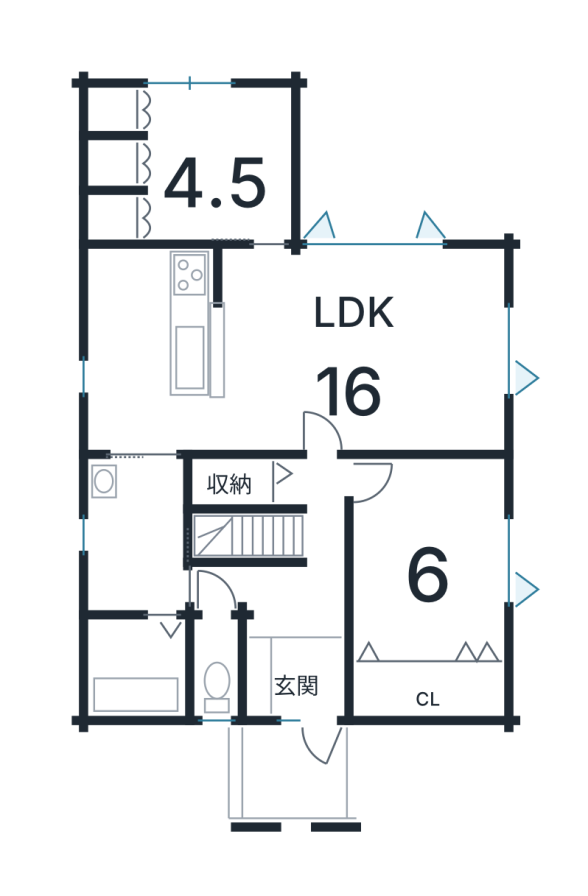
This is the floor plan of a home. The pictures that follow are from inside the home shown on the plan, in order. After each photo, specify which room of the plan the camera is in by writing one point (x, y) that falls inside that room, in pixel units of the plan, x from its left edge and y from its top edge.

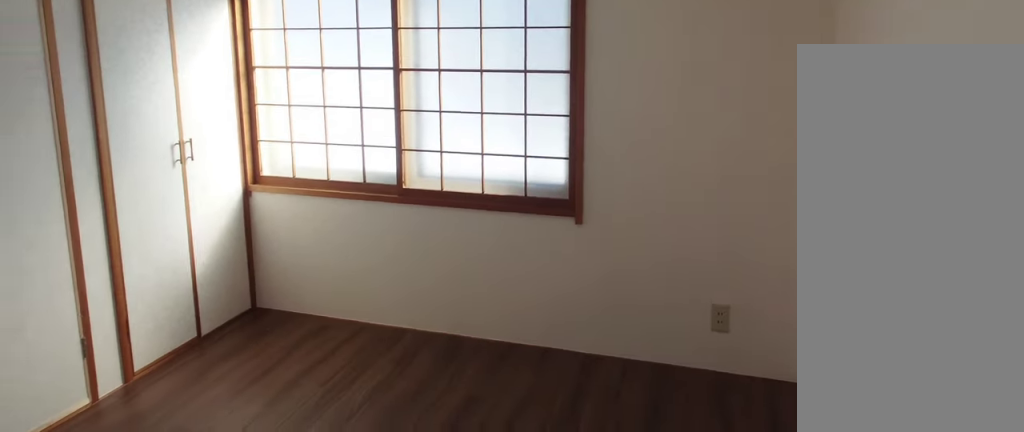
(207, 169)
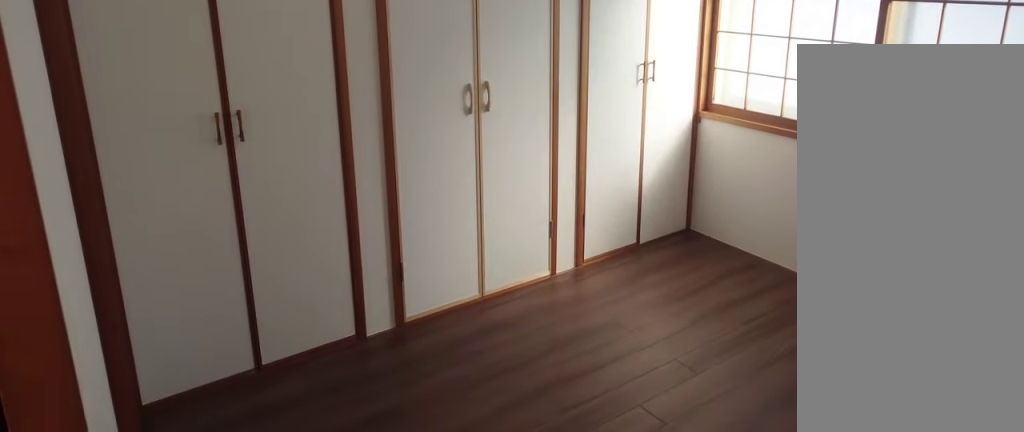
(207, 169)
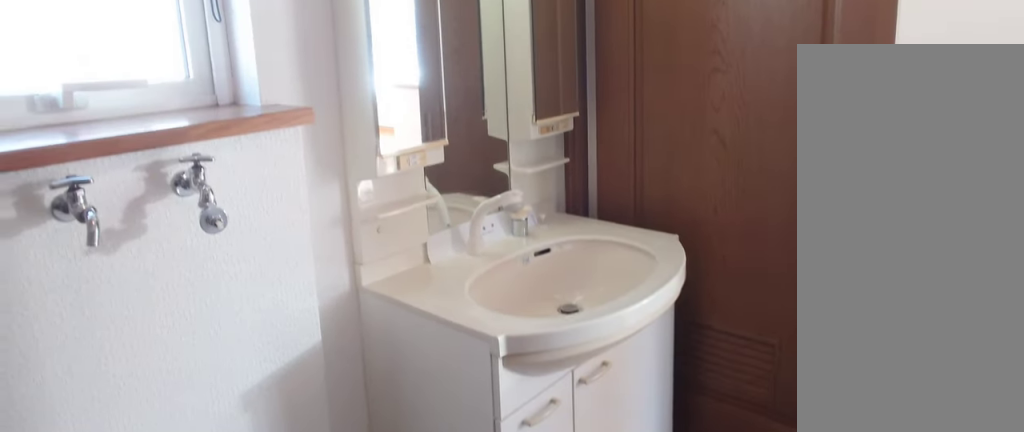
(134, 543)
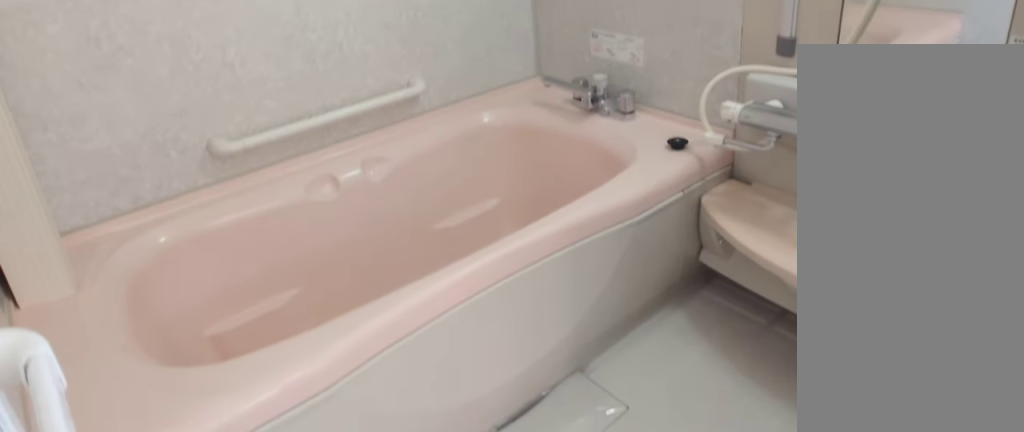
(122, 673)
